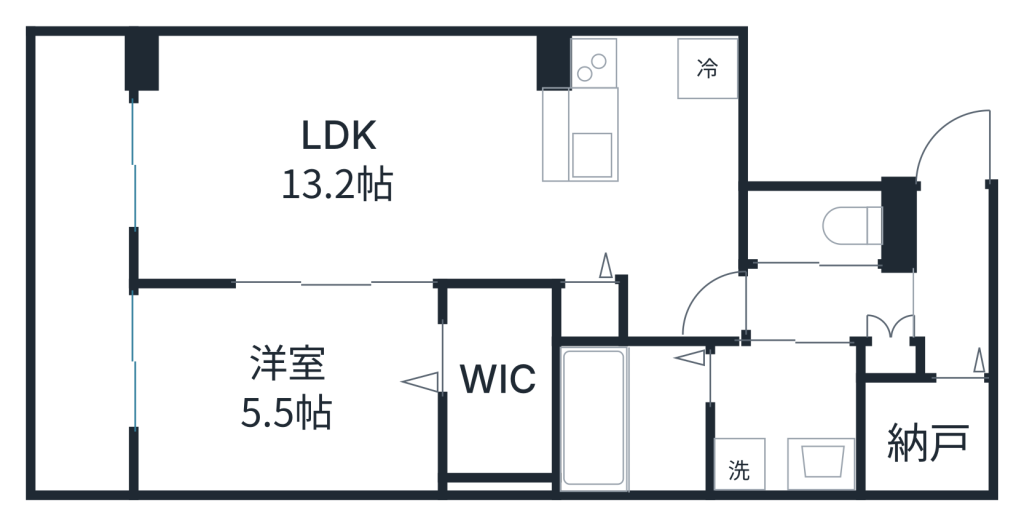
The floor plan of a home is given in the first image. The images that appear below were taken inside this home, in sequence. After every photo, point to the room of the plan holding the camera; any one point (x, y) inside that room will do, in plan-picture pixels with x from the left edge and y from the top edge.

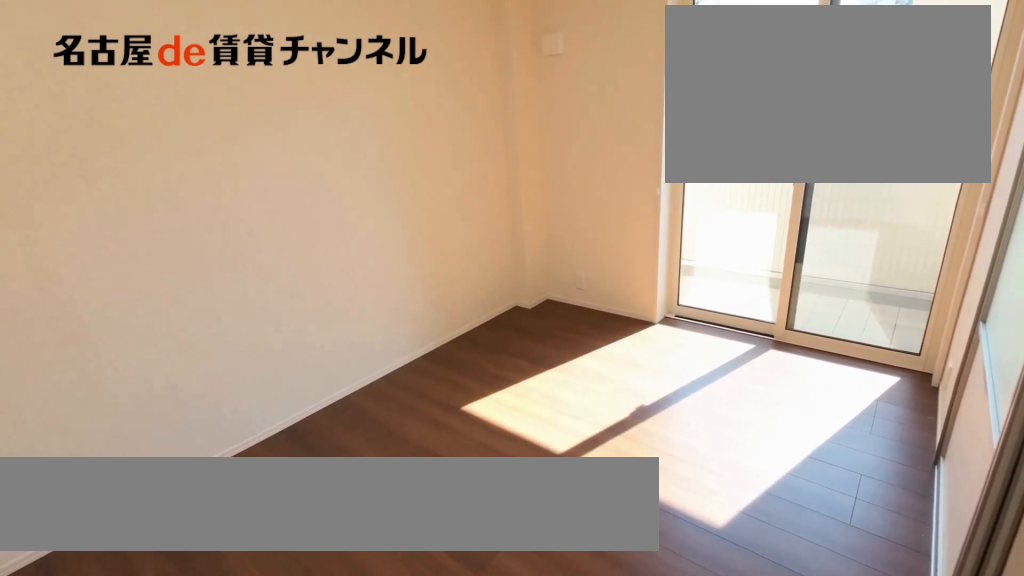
(282, 386)
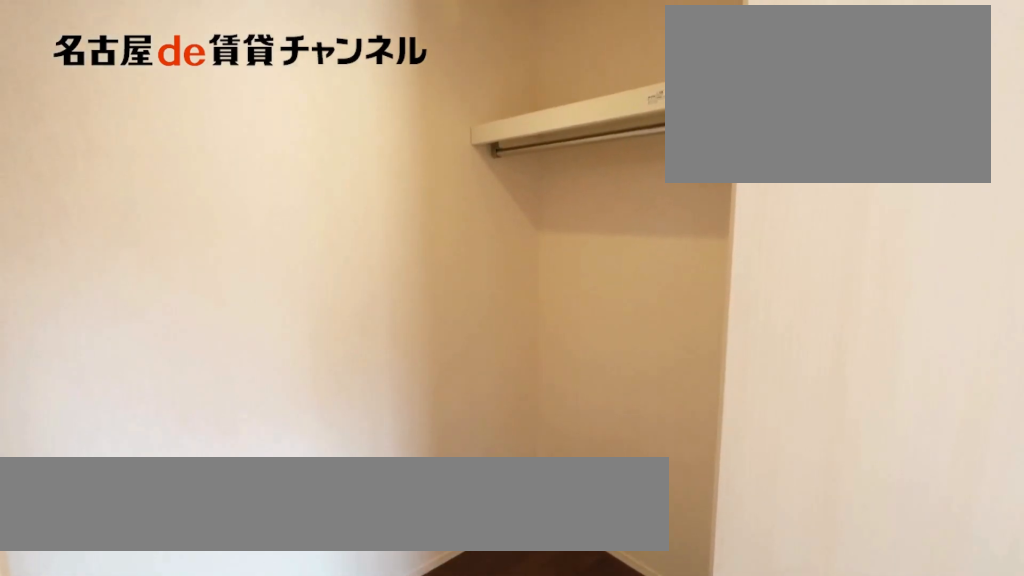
(494, 384)
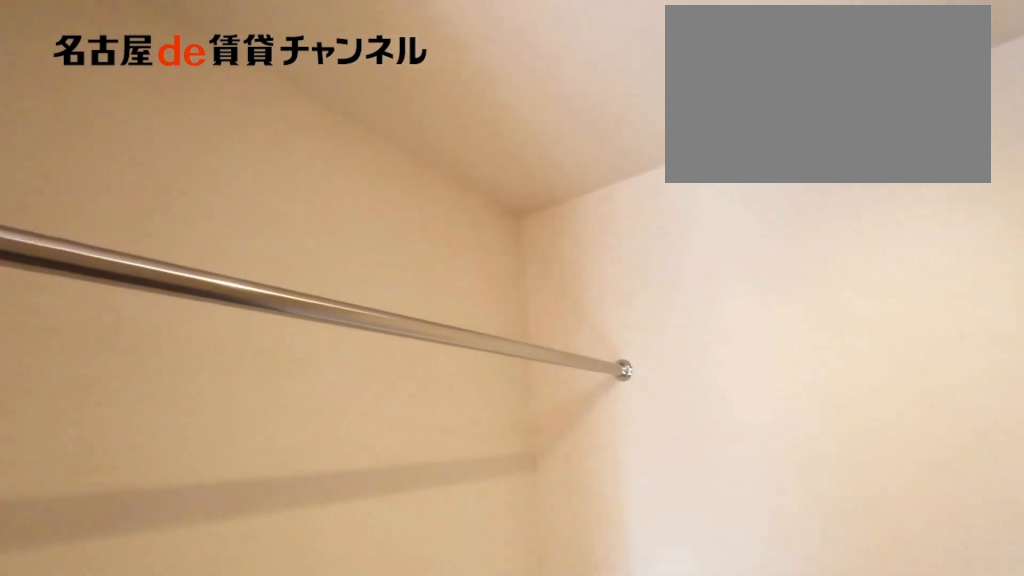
(494, 384)
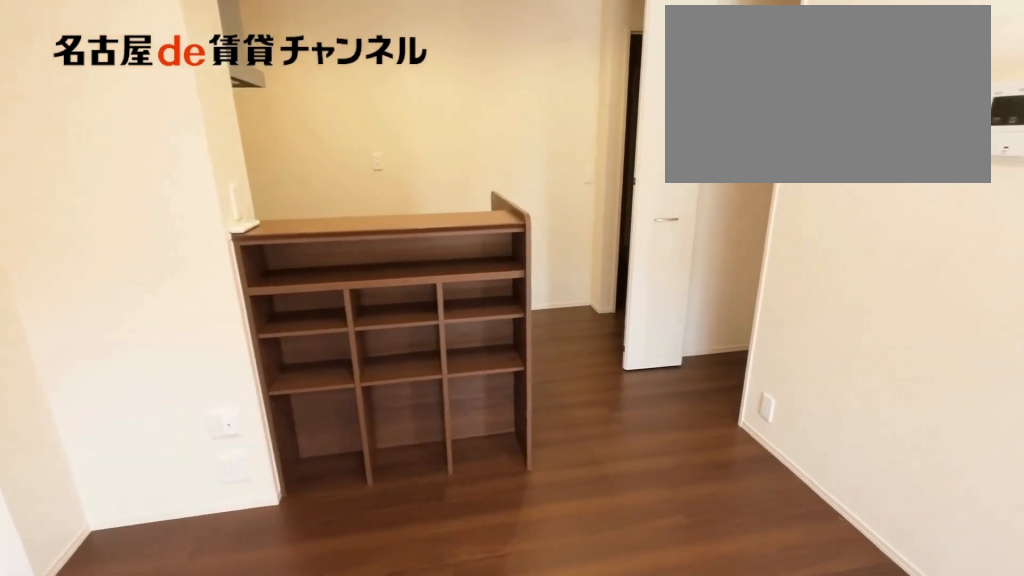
(388, 170)
